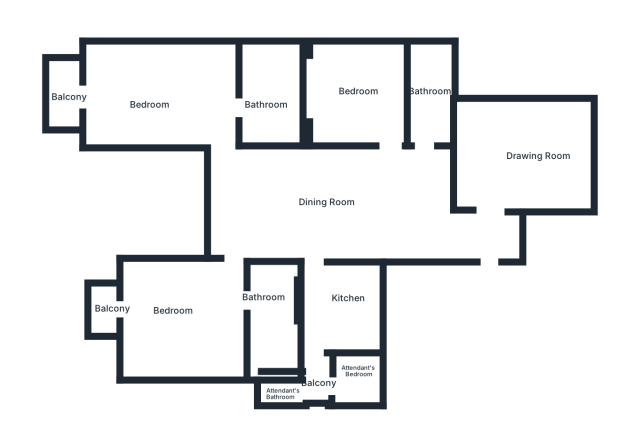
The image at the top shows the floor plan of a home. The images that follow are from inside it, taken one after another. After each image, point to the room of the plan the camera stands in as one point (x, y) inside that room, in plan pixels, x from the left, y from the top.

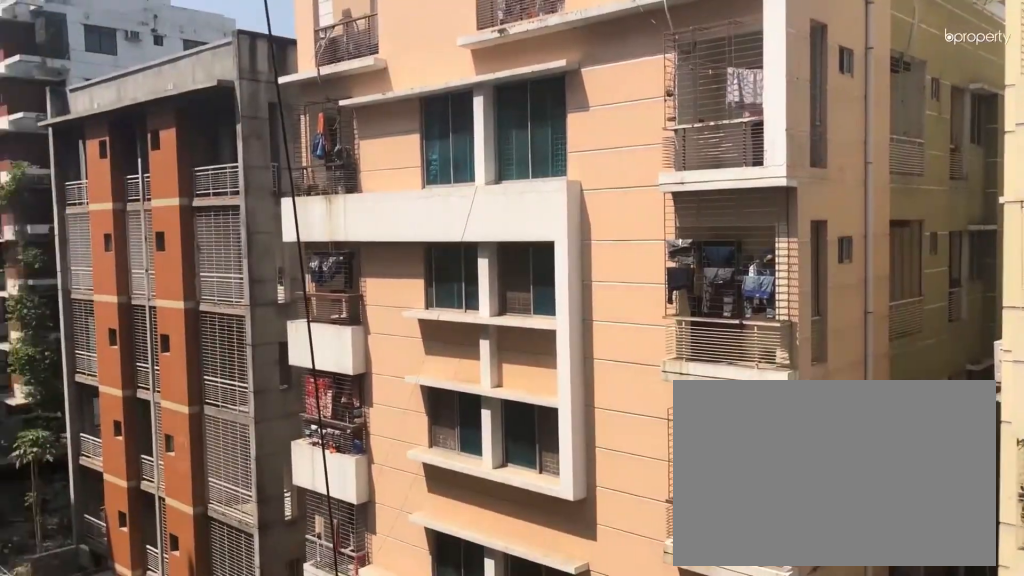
(108, 313)
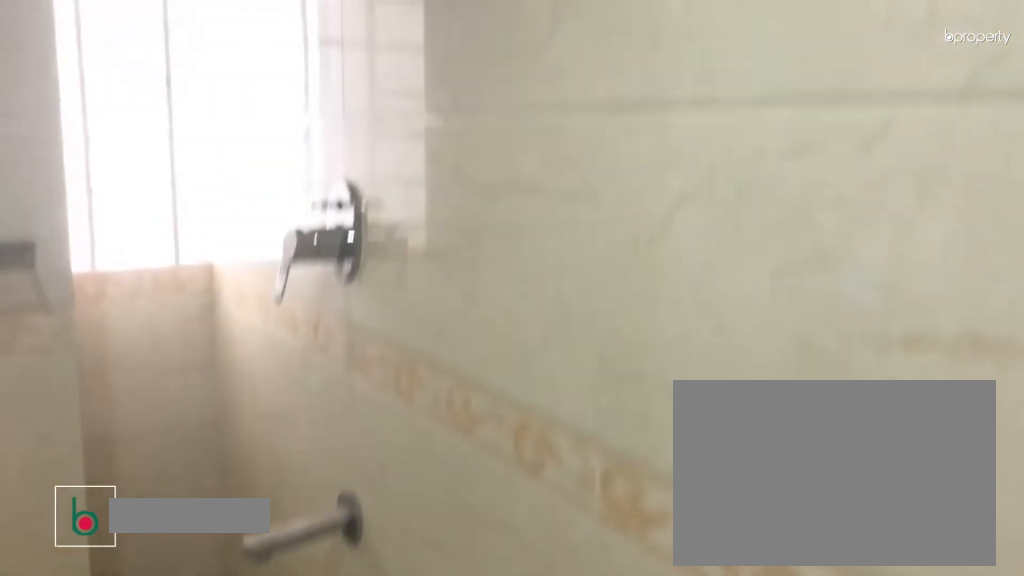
(275, 305)
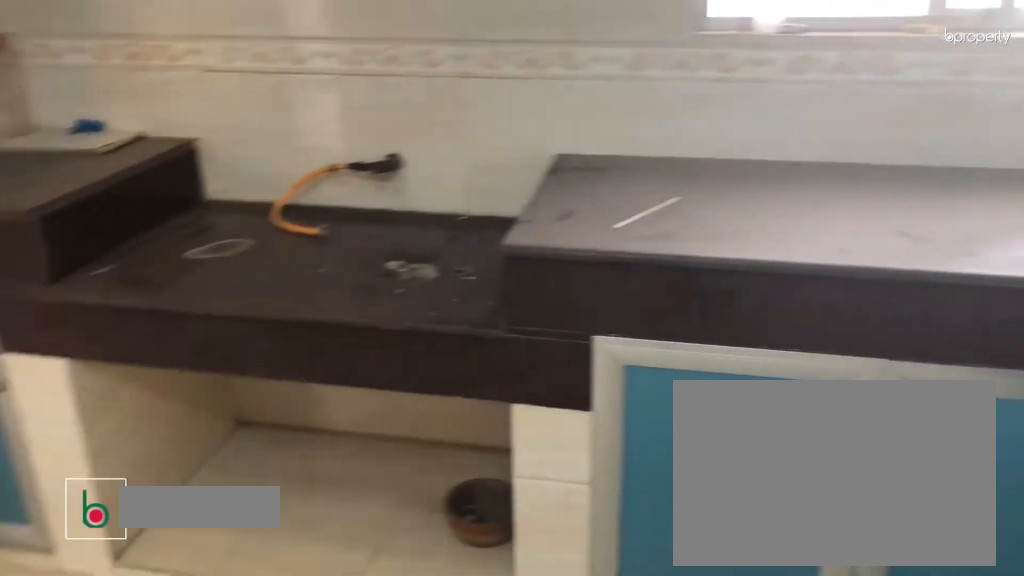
(345, 299)
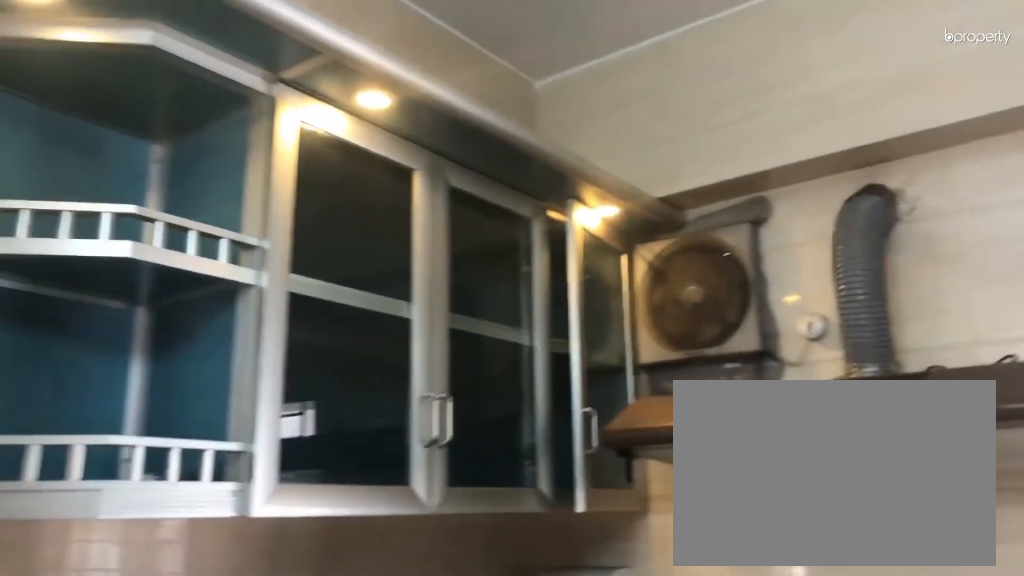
(345, 299)
